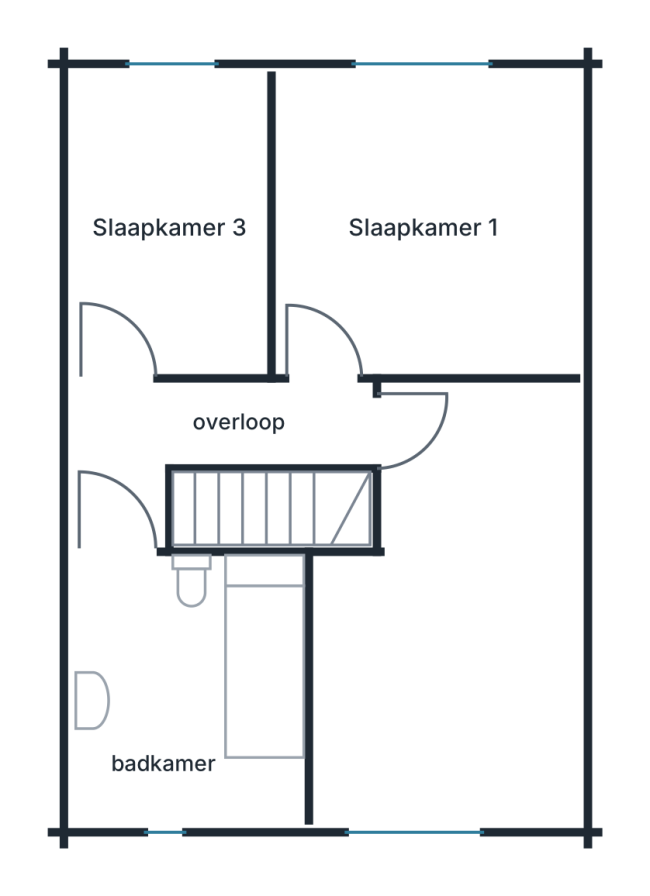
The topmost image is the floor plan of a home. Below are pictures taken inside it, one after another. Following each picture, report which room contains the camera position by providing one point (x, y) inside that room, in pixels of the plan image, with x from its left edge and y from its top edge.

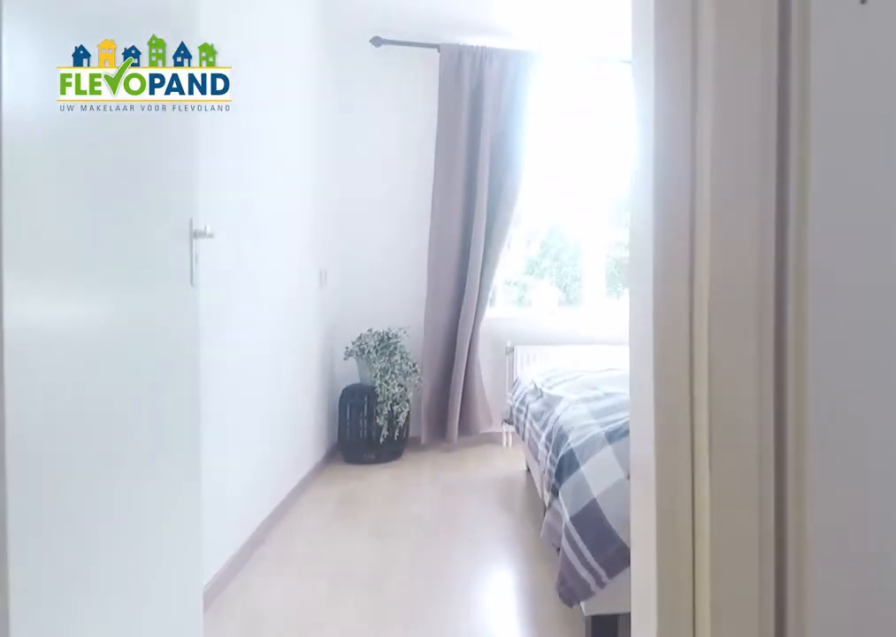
(198, 446)
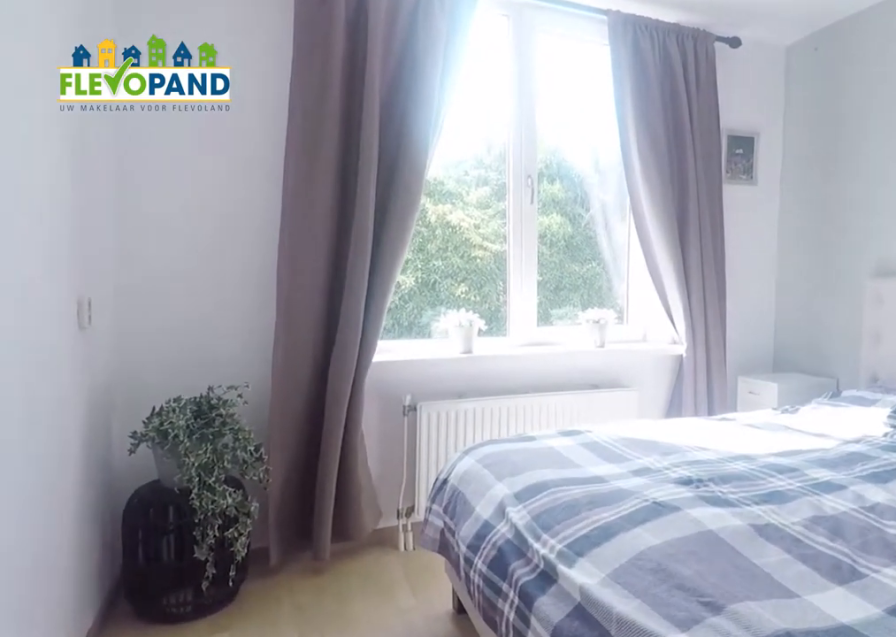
(426, 223)
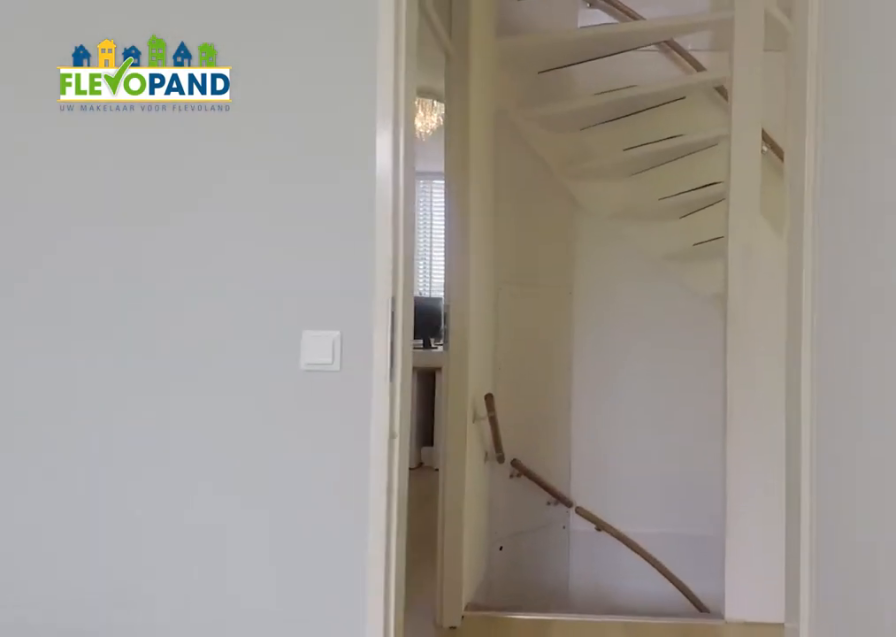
(426, 223)
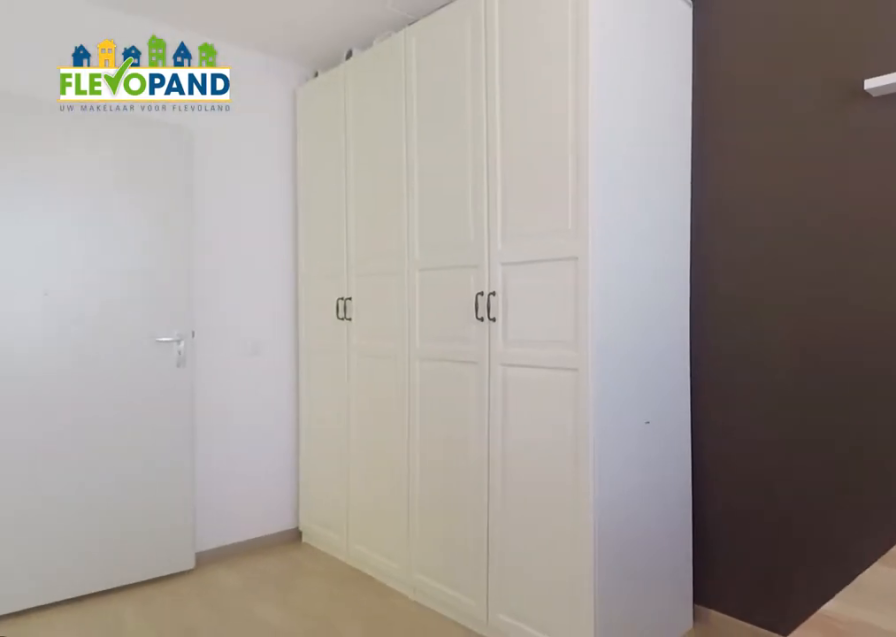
(454, 620)
